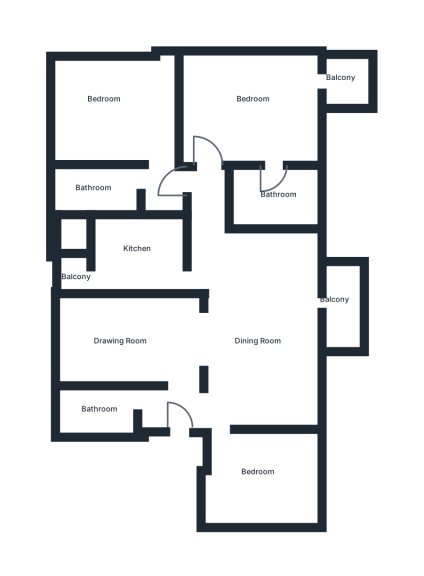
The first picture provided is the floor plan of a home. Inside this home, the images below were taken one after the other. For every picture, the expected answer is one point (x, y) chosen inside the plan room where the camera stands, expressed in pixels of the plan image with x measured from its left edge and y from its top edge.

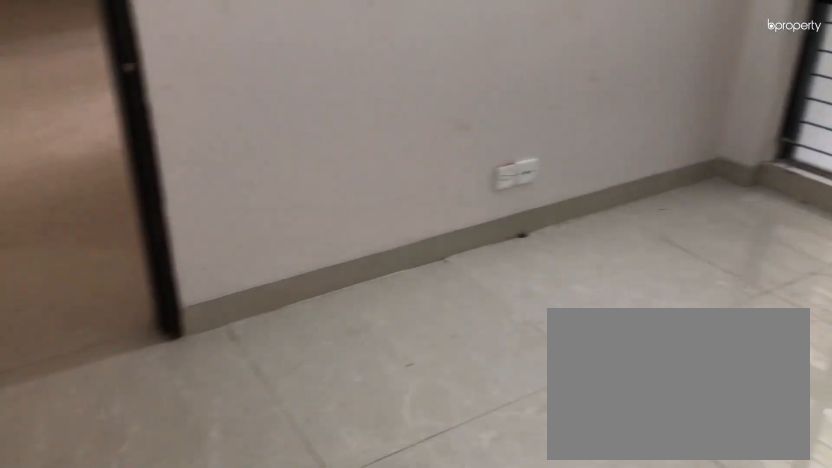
(246, 482)
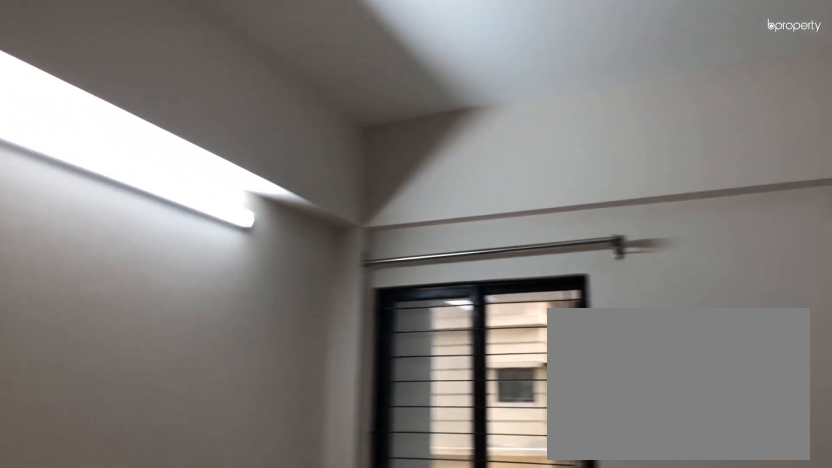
(246, 482)
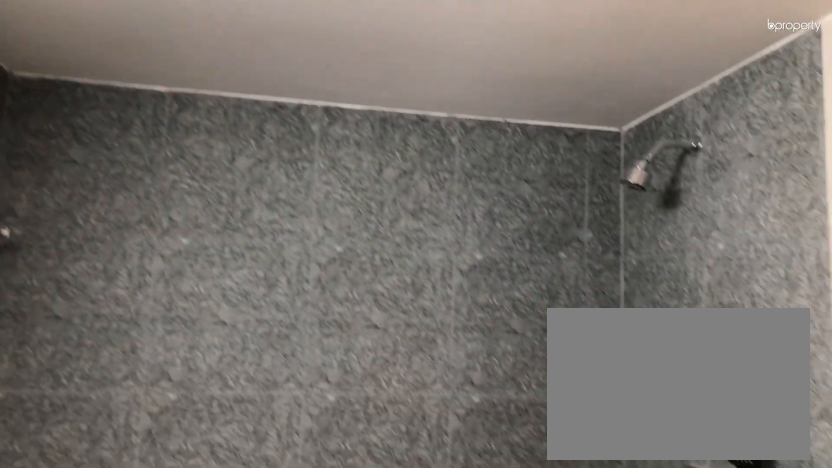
(273, 195)
